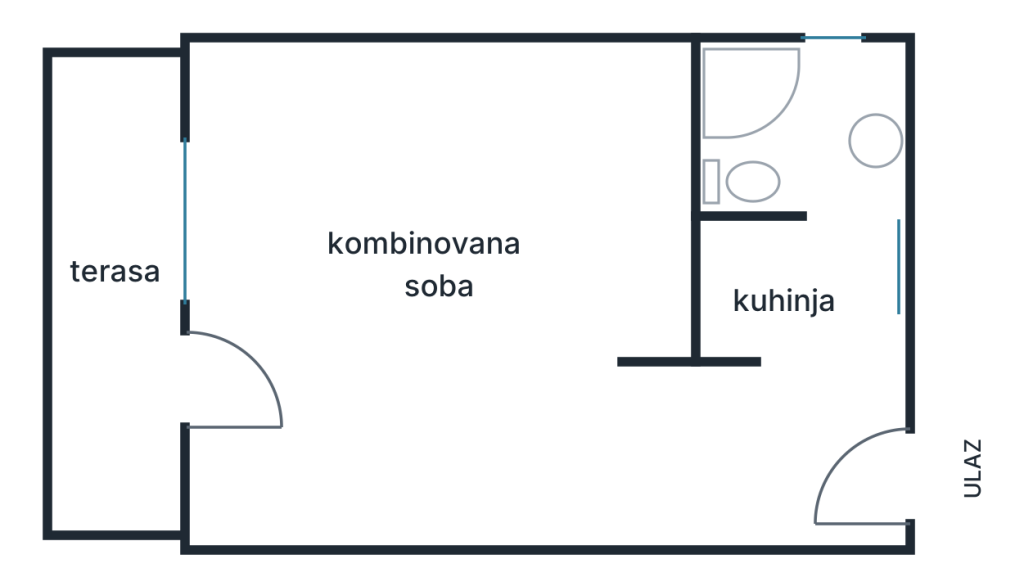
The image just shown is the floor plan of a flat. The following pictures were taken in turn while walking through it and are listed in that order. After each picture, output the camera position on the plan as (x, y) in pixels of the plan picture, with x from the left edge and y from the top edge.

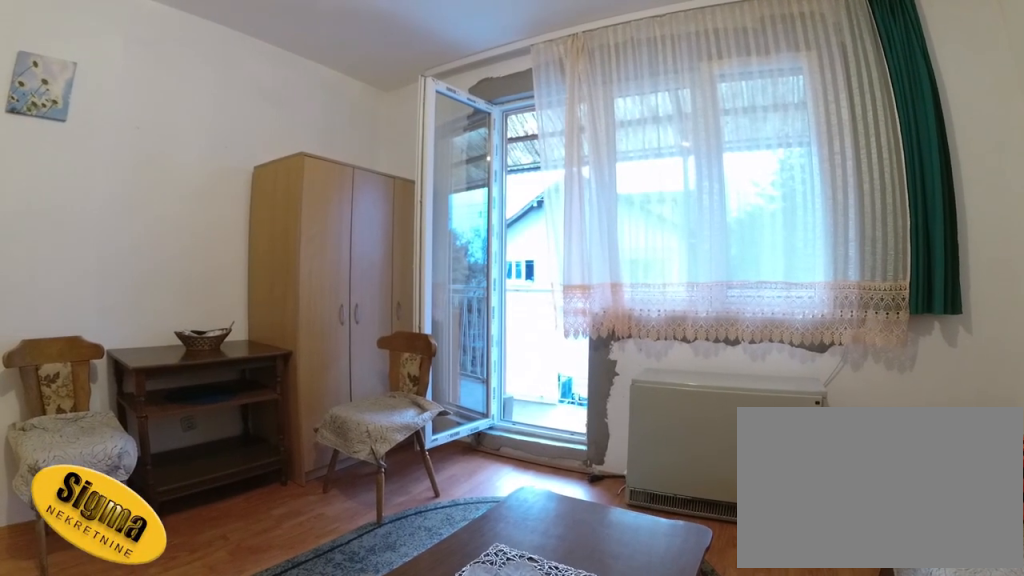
(558, 125)
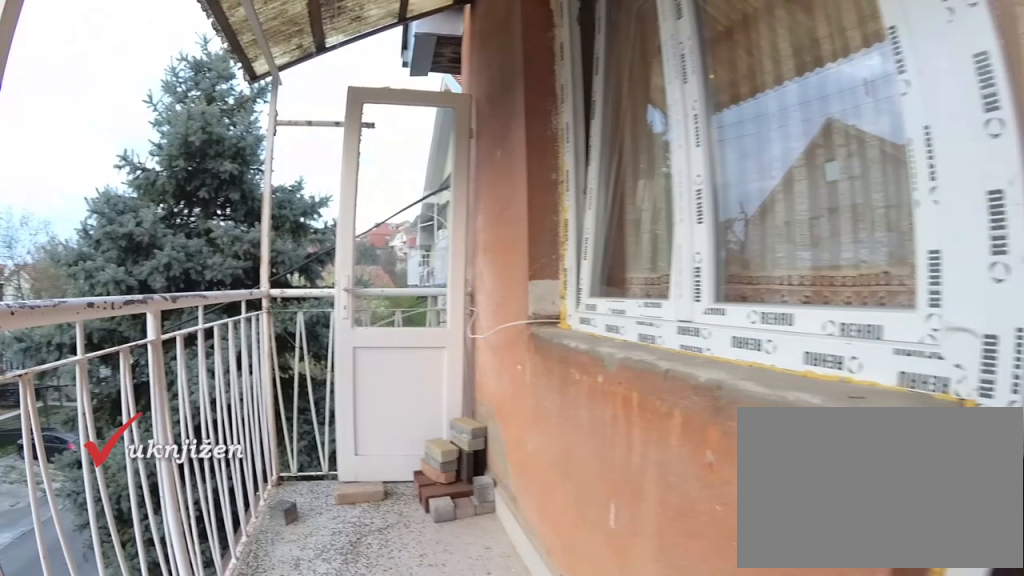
(103, 385)
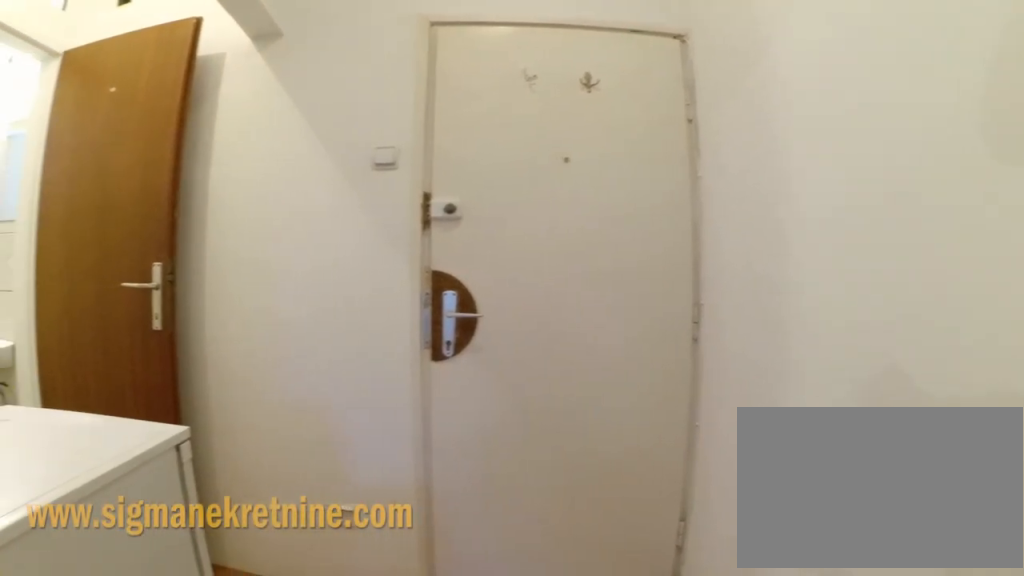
(723, 440)
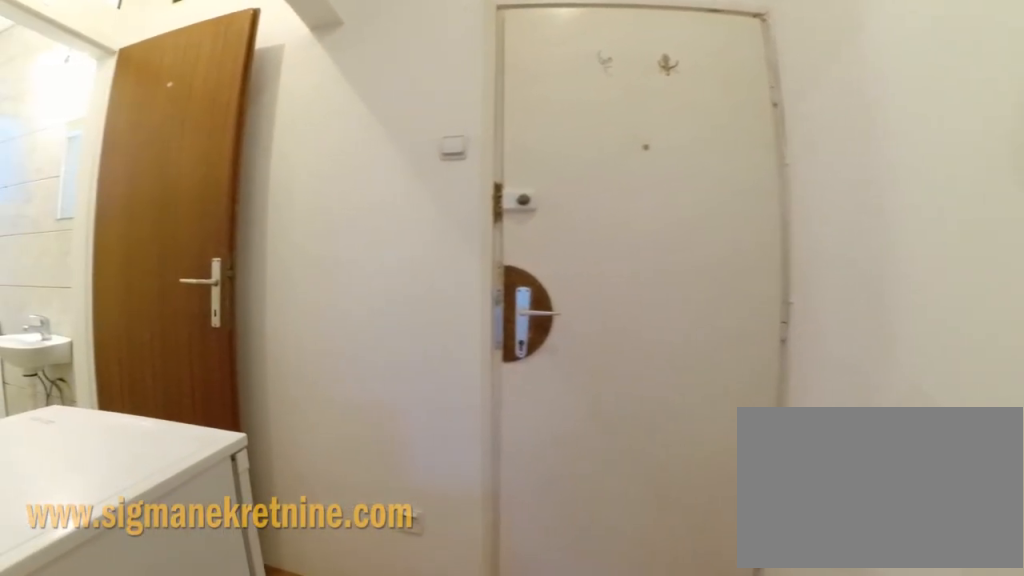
(730, 437)
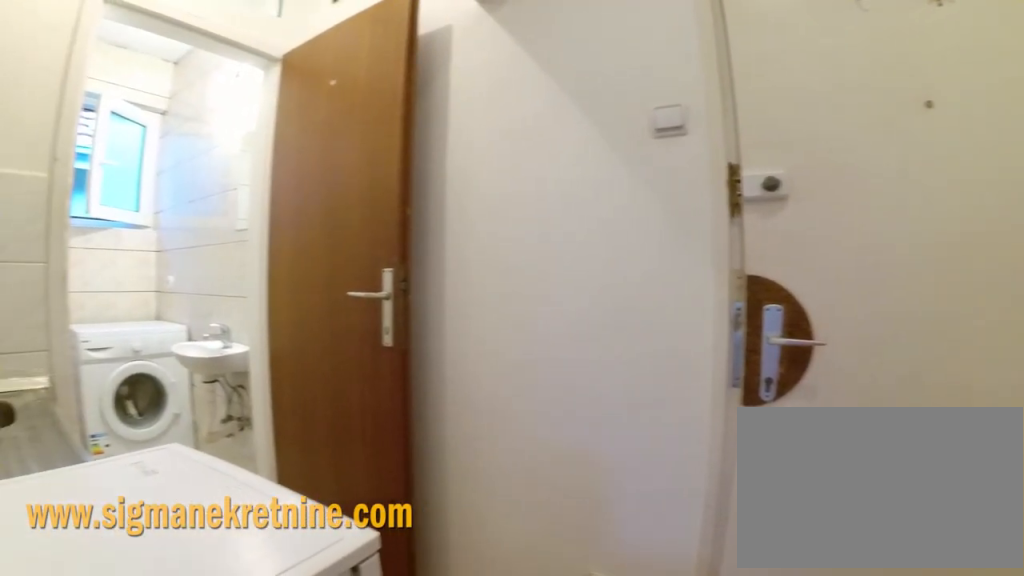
(742, 432)
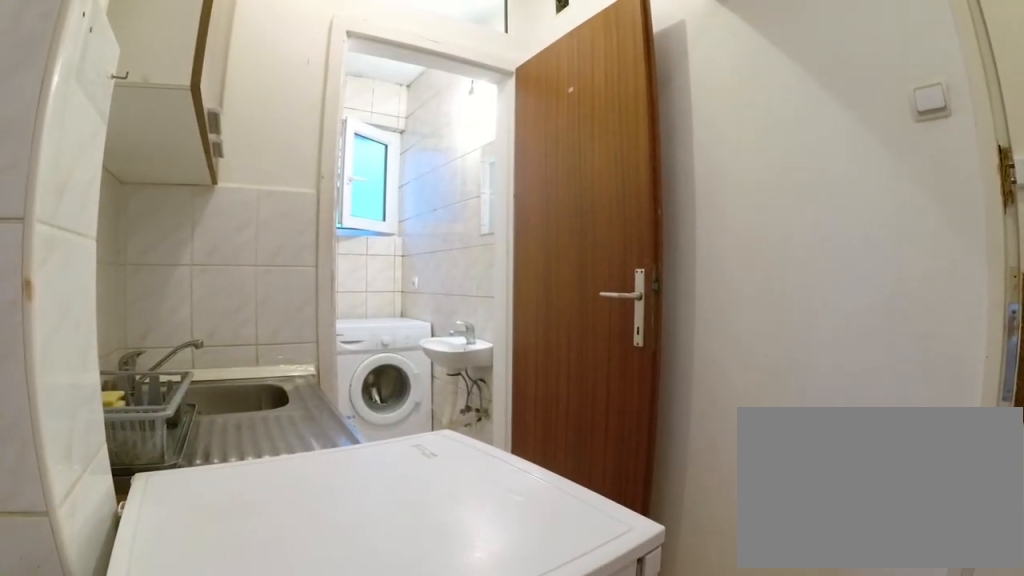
(756, 444)
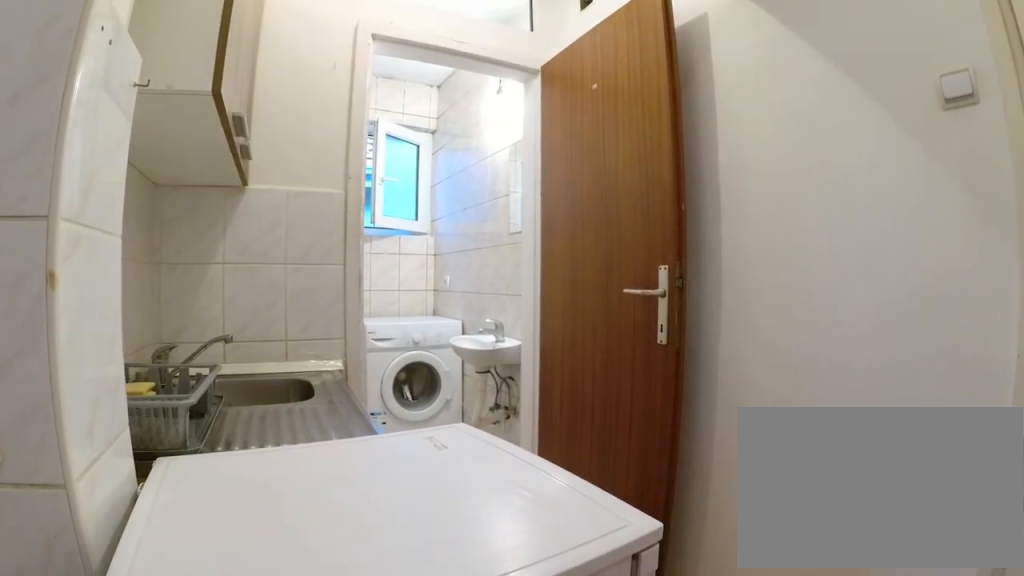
(769, 439)
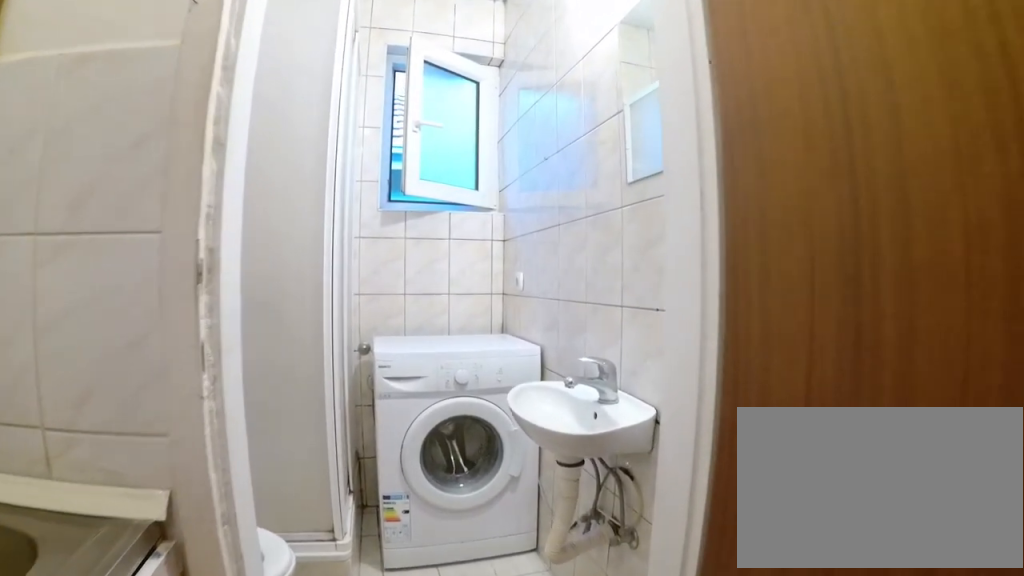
(825, 295)
